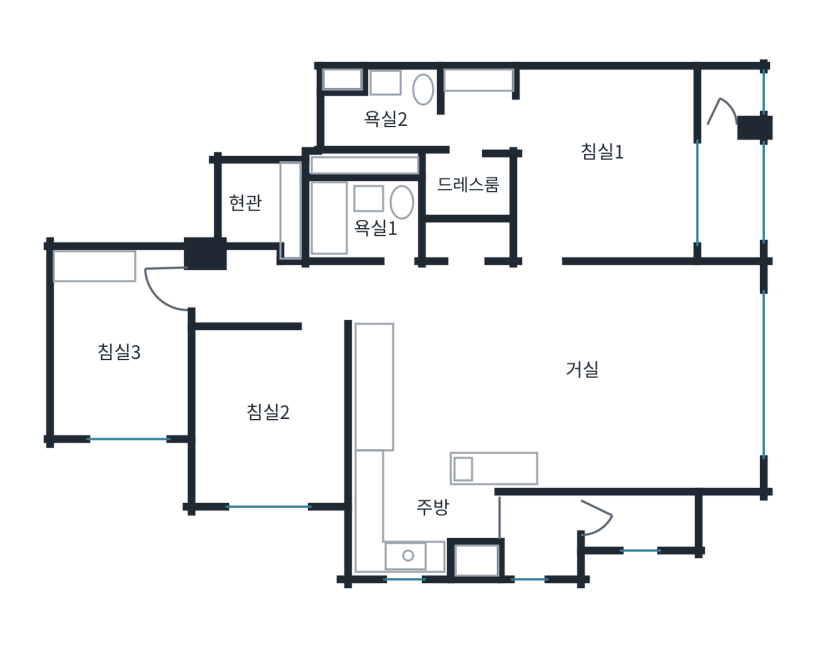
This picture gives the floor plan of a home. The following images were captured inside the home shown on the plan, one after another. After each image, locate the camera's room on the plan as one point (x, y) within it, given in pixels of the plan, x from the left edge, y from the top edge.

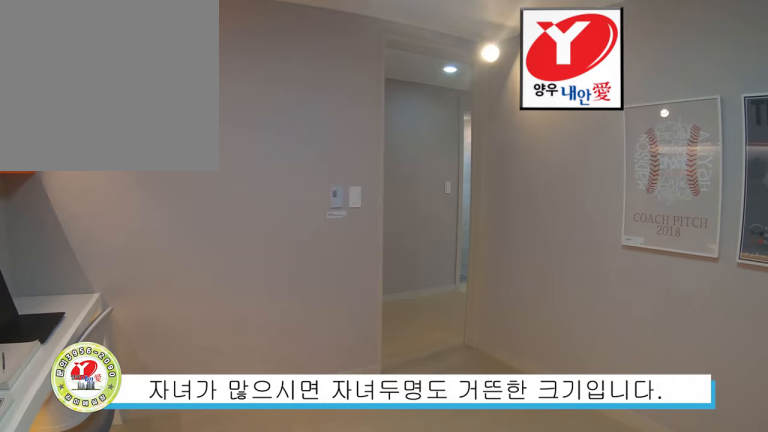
(268, 479)
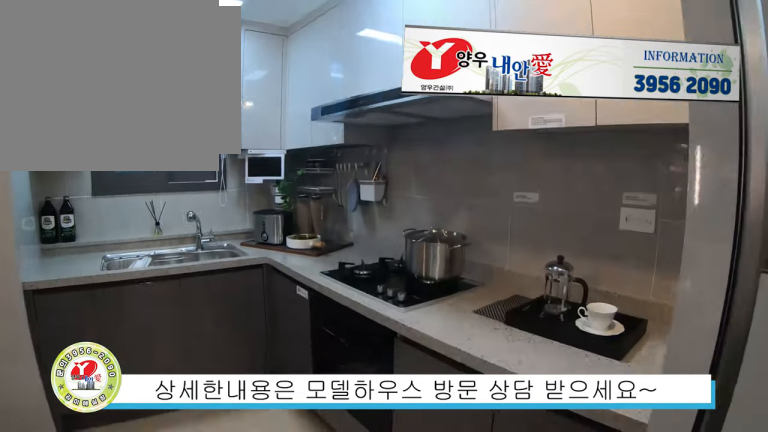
(438, 516)
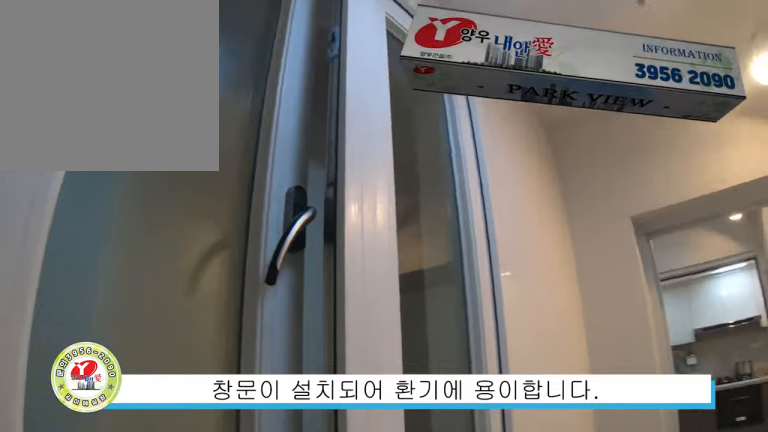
(558, 536)
